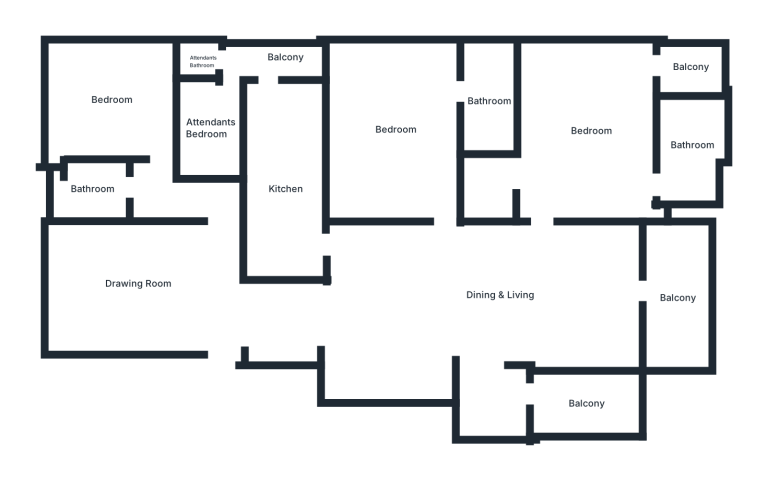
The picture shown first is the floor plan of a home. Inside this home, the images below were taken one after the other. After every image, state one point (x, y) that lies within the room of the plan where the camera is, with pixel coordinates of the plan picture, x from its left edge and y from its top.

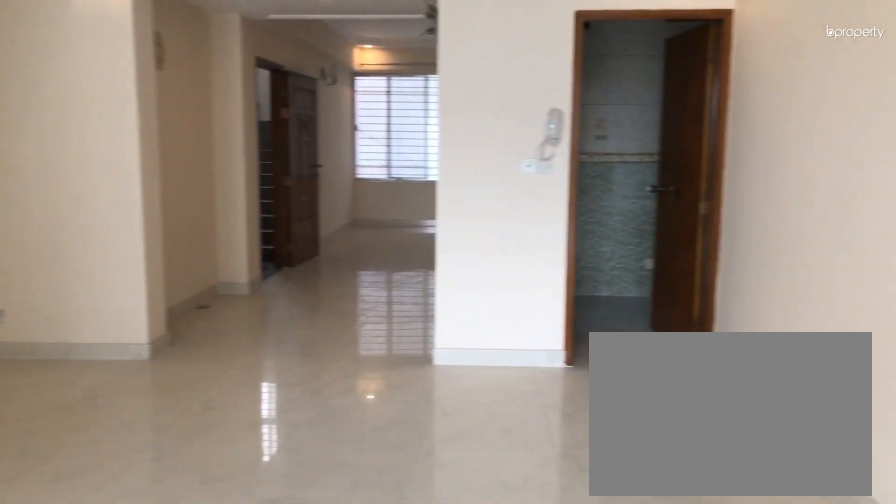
(504, 295)
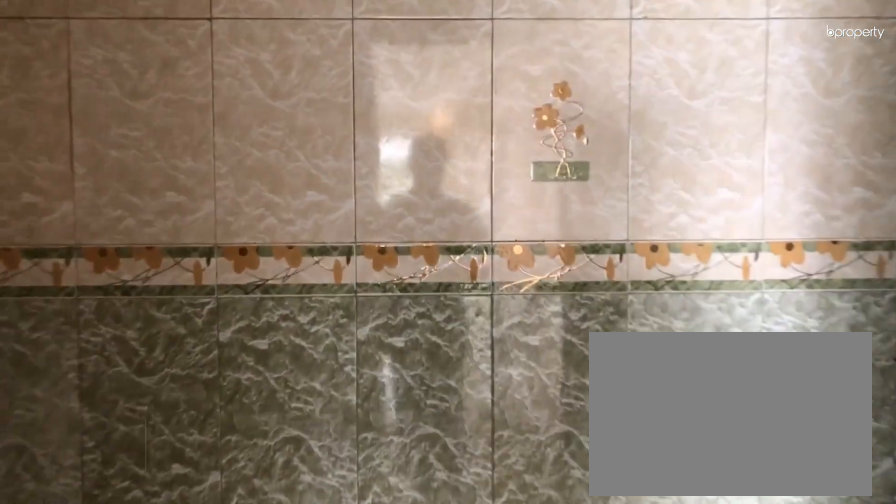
(285, 188)
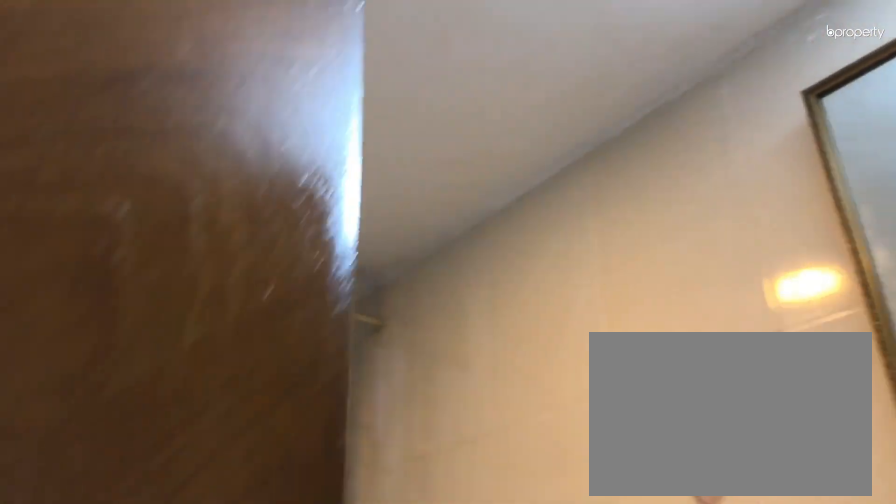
(488, 101)
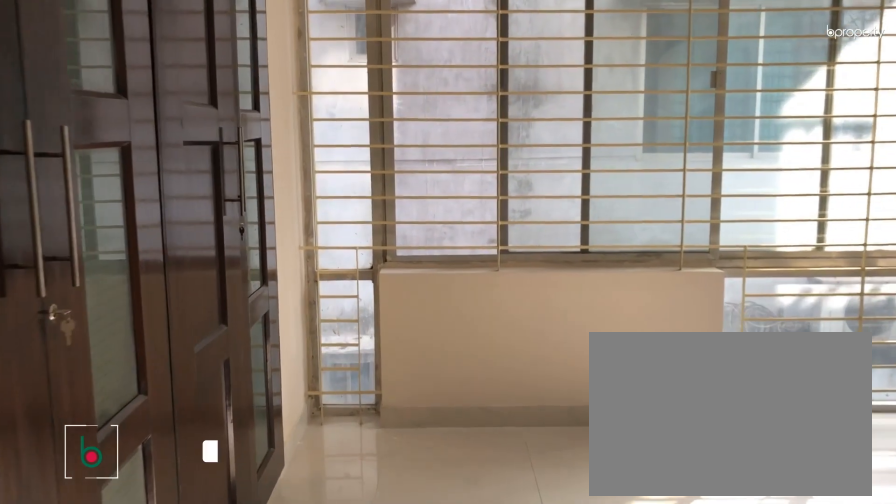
(592, 132)
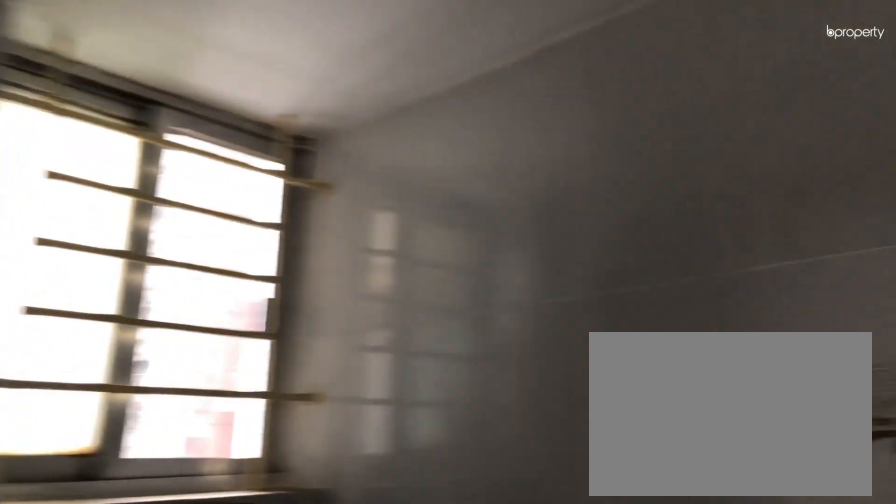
(692, 145)
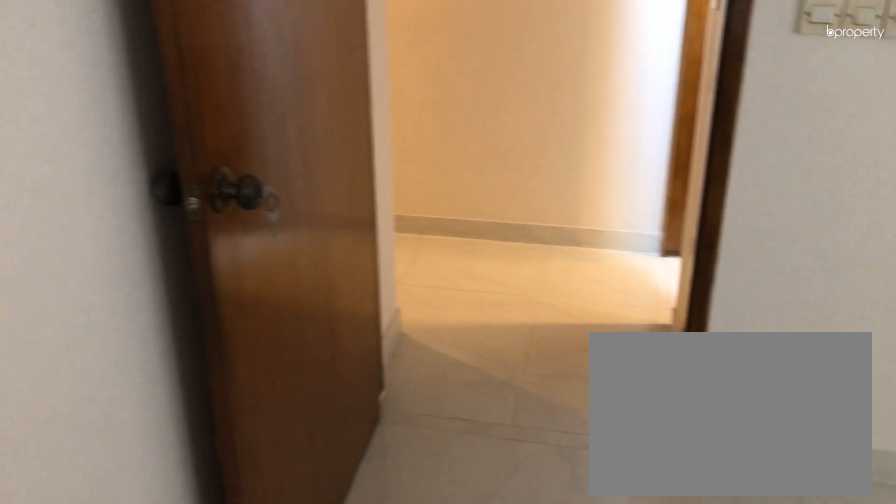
(113, 101)
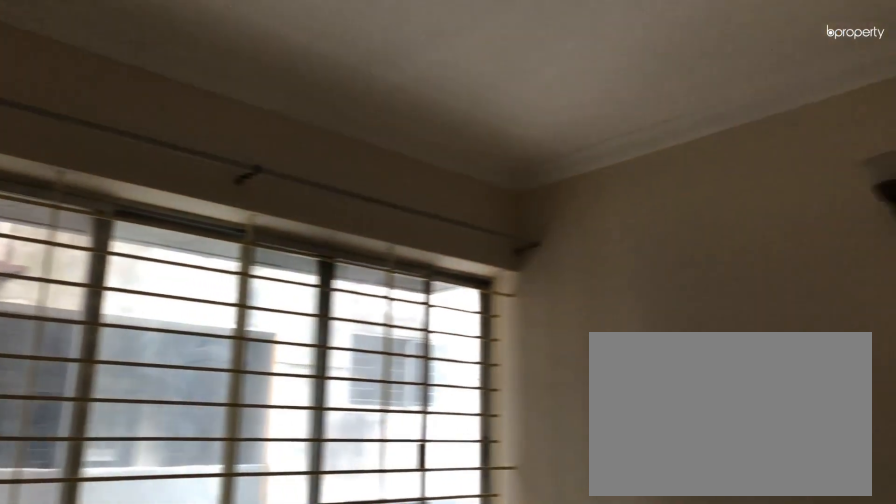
(113, 101)
